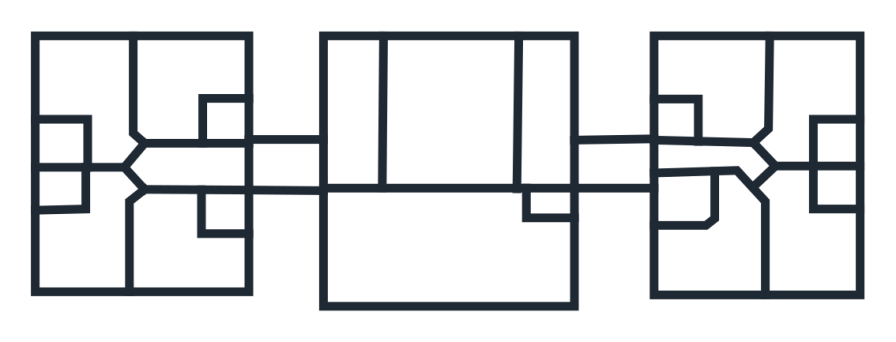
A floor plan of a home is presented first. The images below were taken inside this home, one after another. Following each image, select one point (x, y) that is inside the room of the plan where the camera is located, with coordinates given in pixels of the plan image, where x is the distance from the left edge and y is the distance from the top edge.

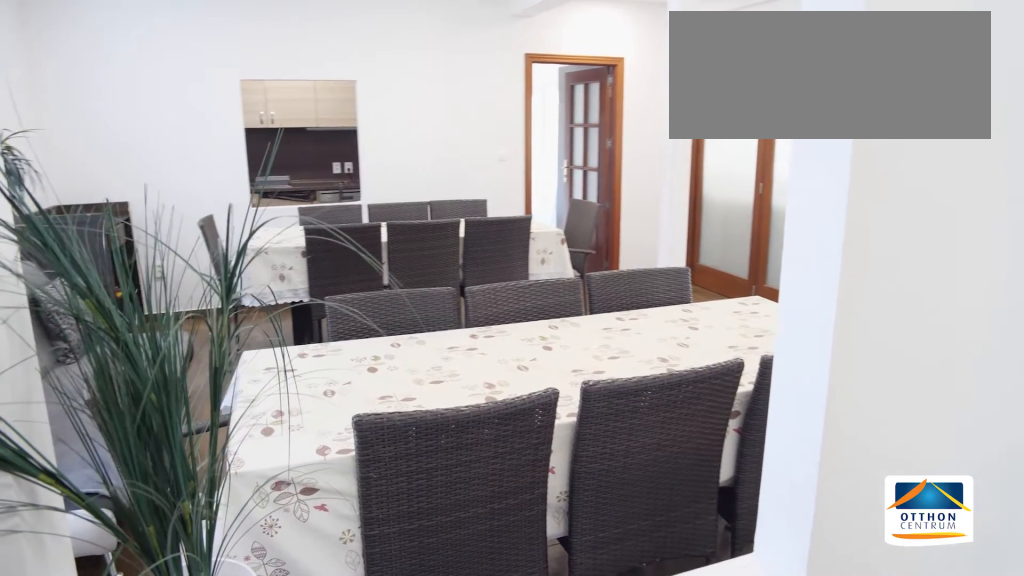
(395, 121)
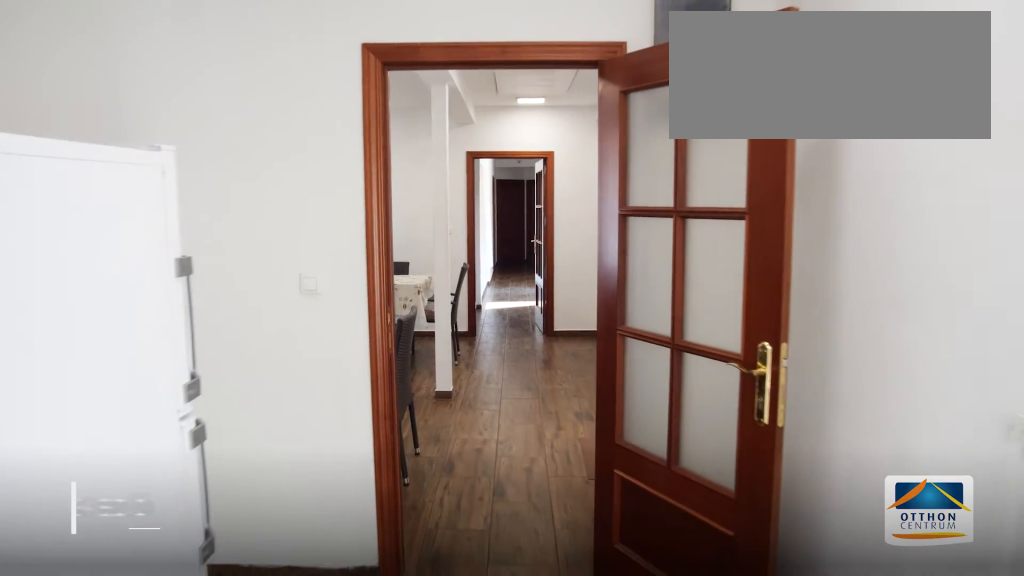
(338, 159)
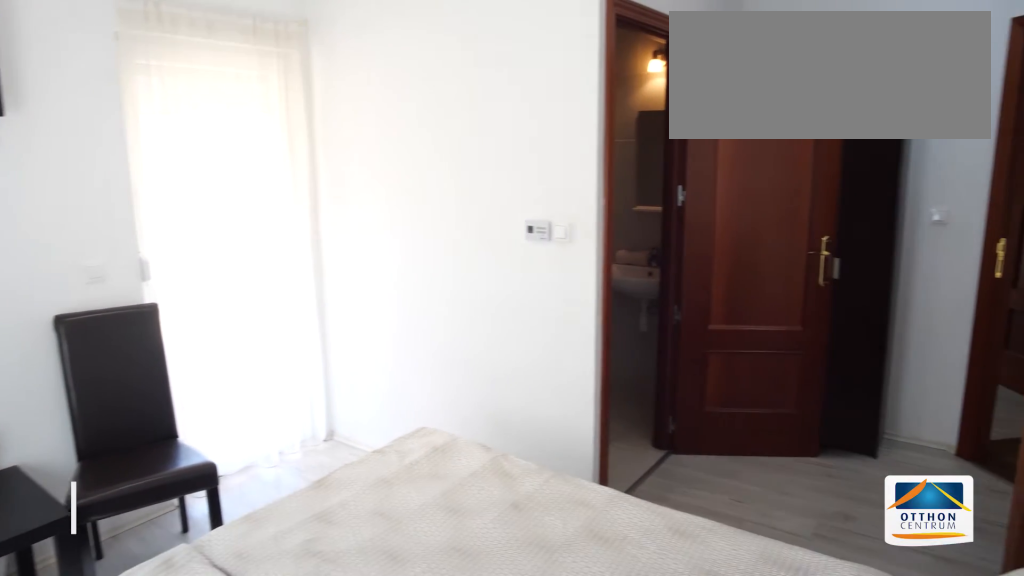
(86, 243)
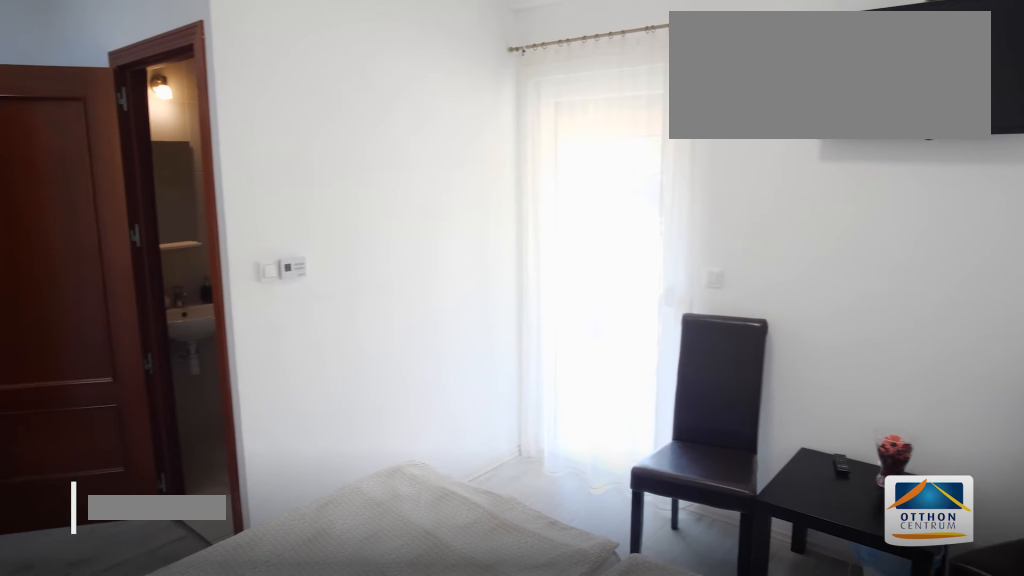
(81, 82)
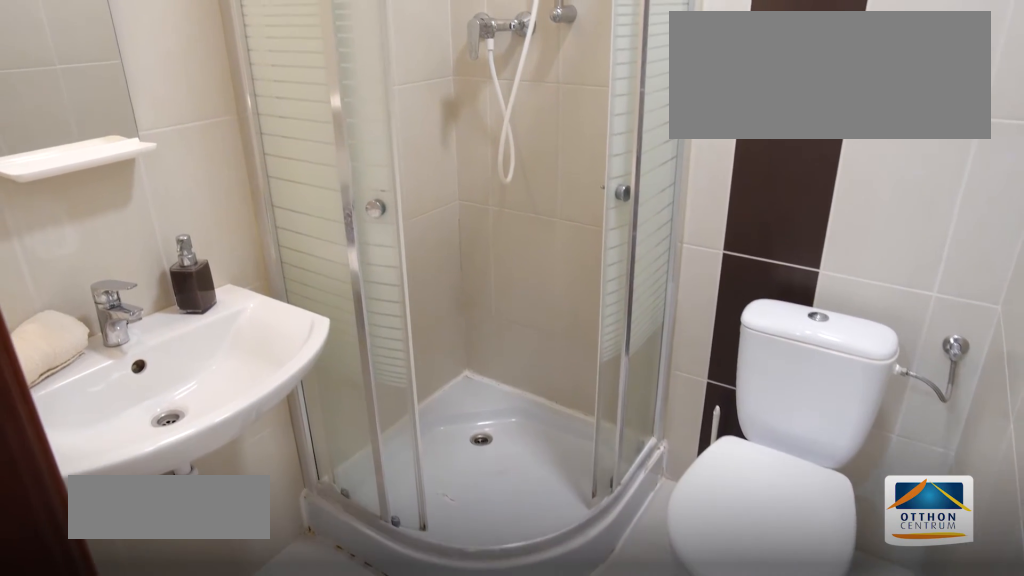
(60, 144)
